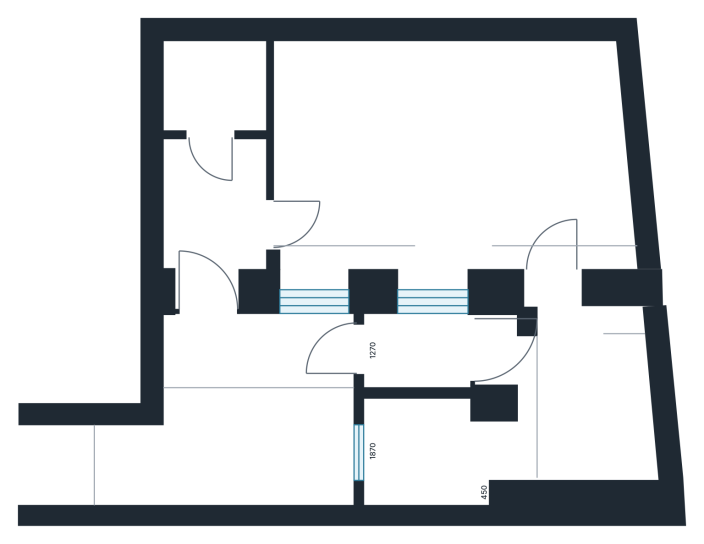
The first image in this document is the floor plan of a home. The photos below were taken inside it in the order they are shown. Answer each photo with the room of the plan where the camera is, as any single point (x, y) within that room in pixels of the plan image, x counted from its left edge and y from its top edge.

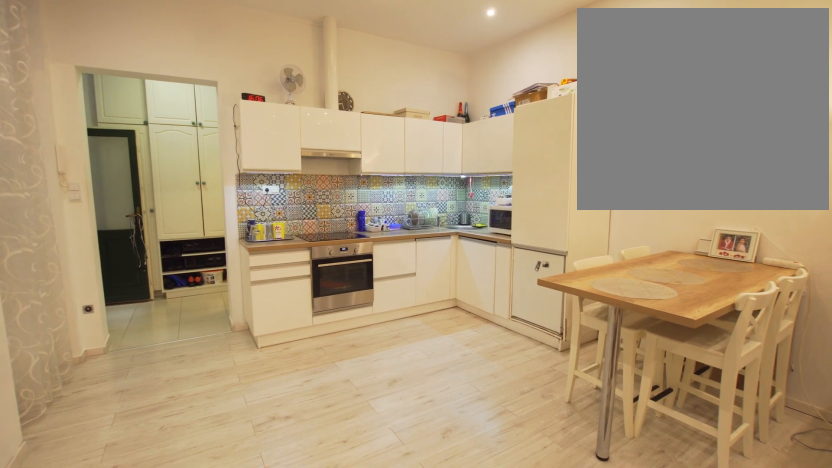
(454, 156)
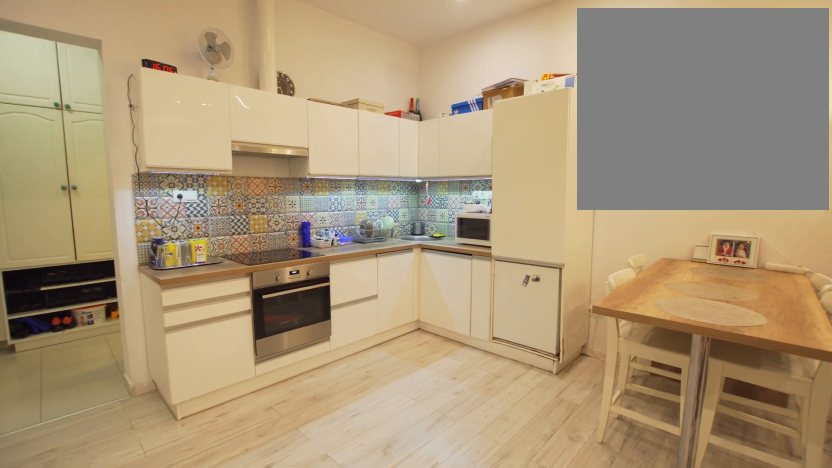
(454, 157)
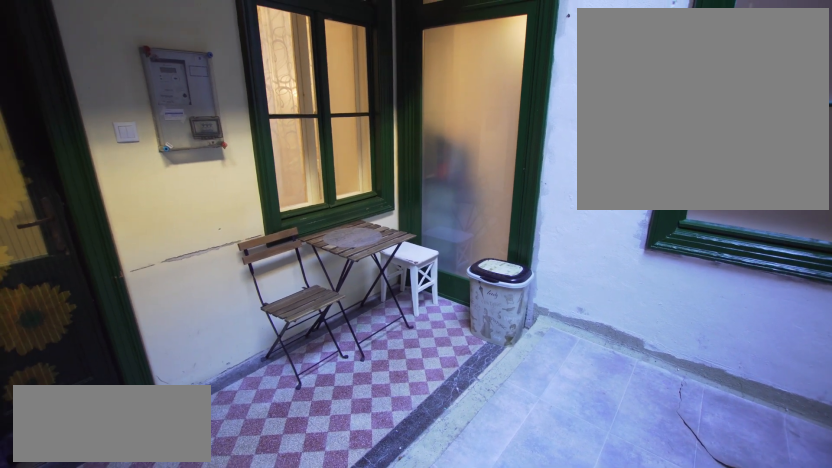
(244, 419)
